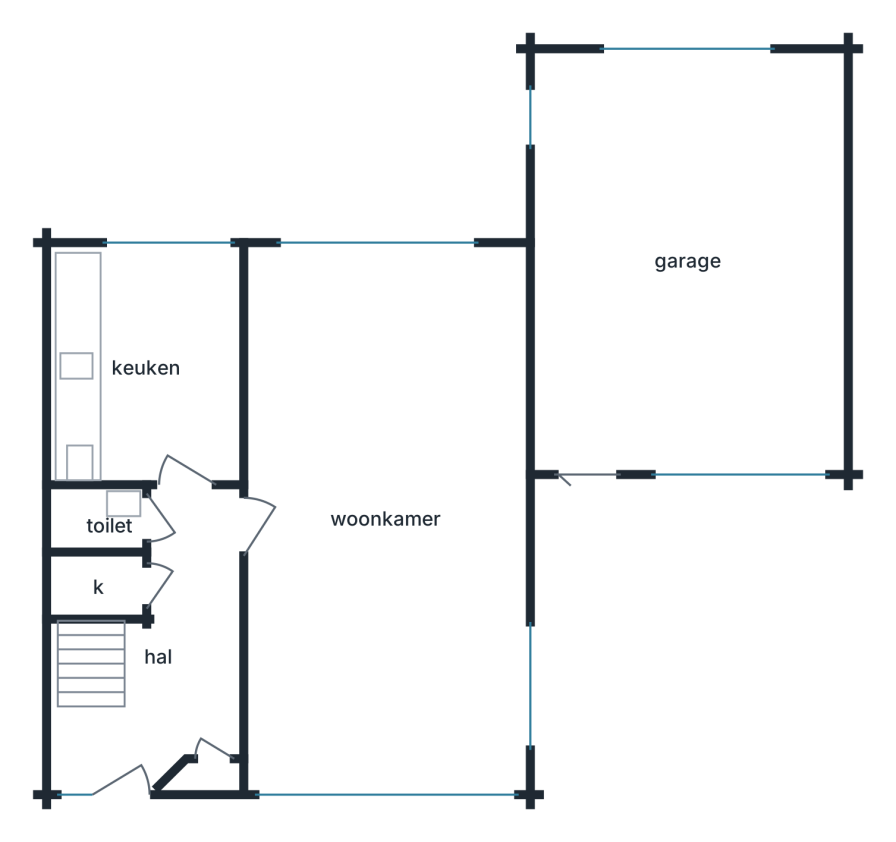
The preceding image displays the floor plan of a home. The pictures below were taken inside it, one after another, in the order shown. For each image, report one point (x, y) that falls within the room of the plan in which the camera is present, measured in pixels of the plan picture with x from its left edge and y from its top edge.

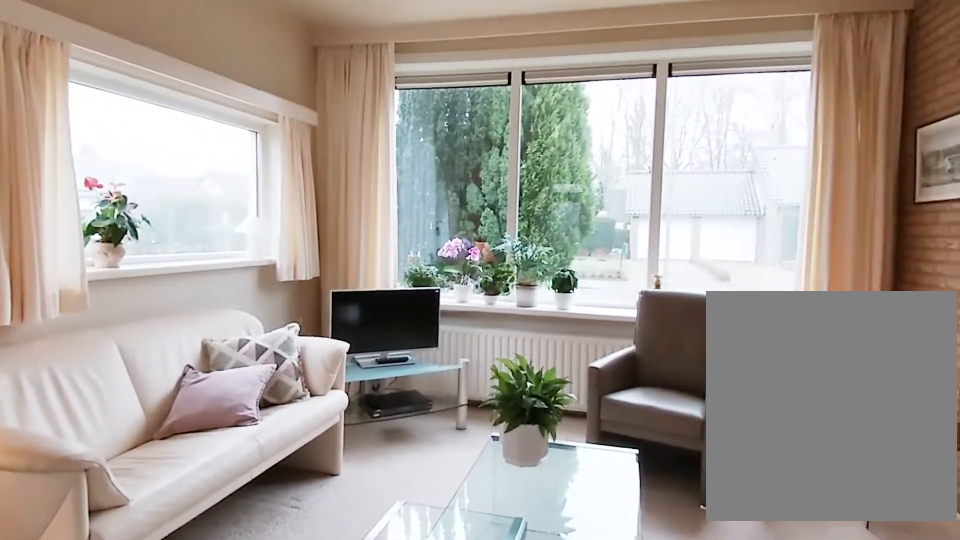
(388, 520)
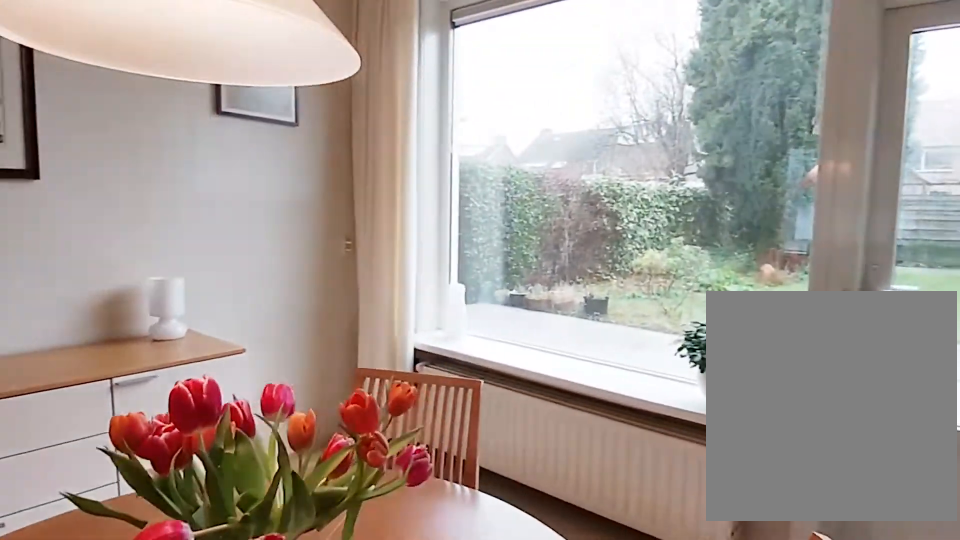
(388, 520)
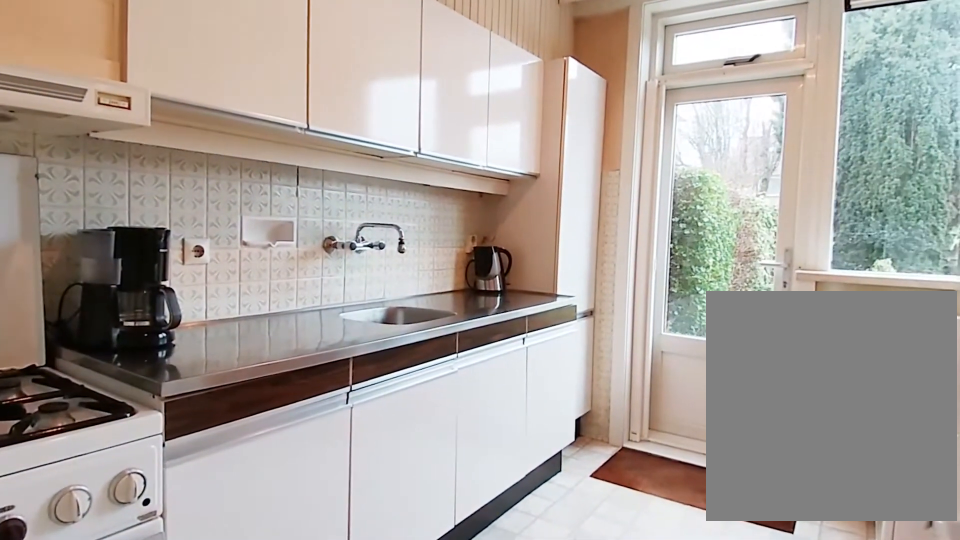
(168, 367)
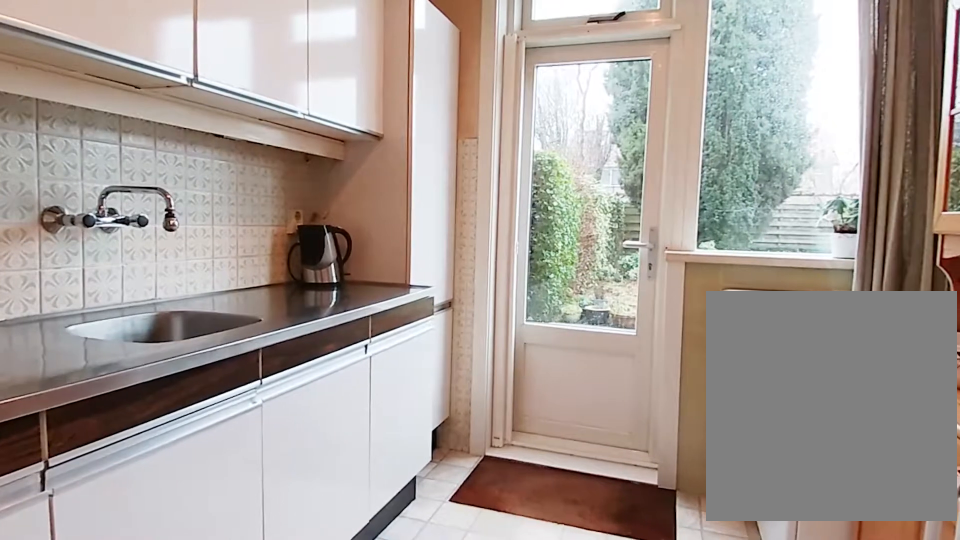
(146, 369)
